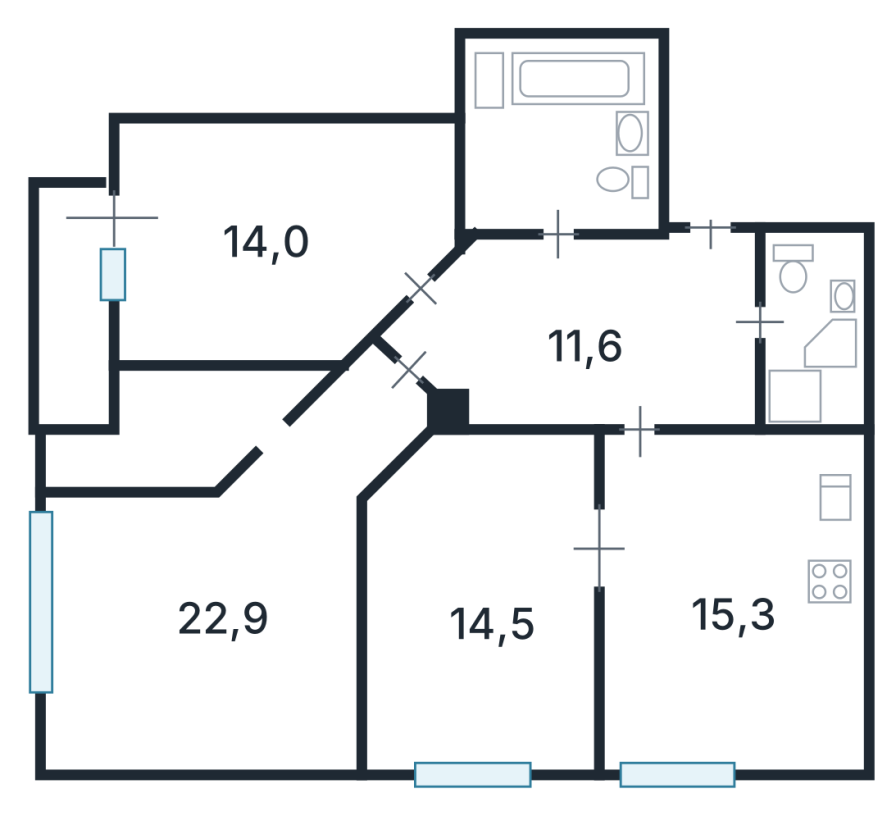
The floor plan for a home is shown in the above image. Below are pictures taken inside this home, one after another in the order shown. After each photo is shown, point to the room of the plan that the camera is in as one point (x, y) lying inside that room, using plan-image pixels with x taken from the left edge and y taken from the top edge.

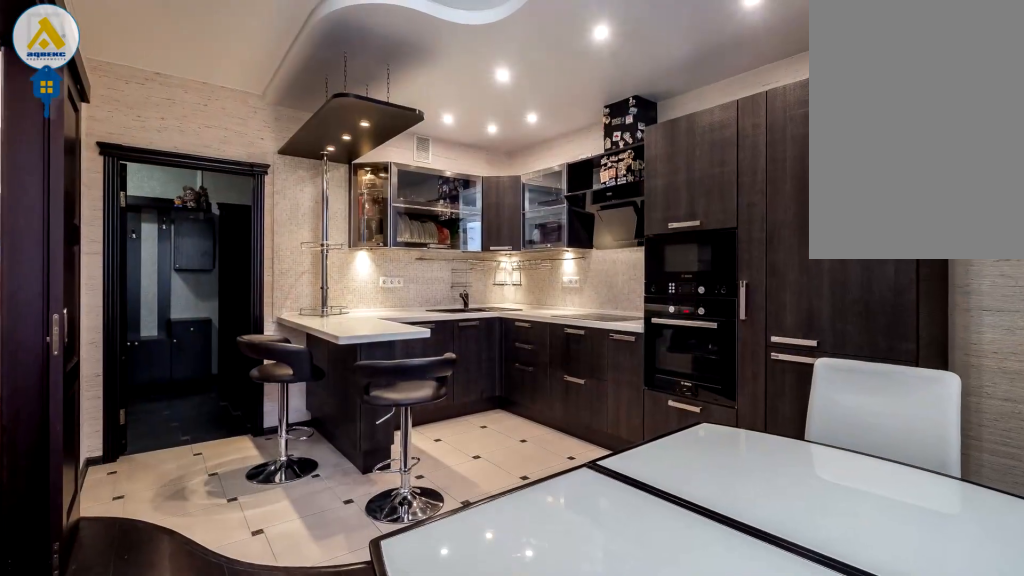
(739, 612)
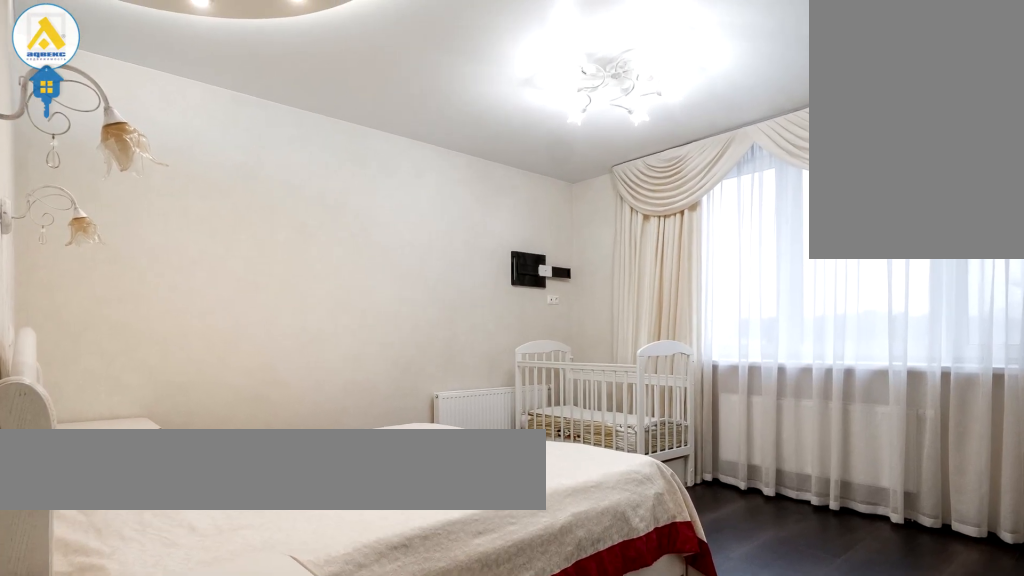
(202, 561)
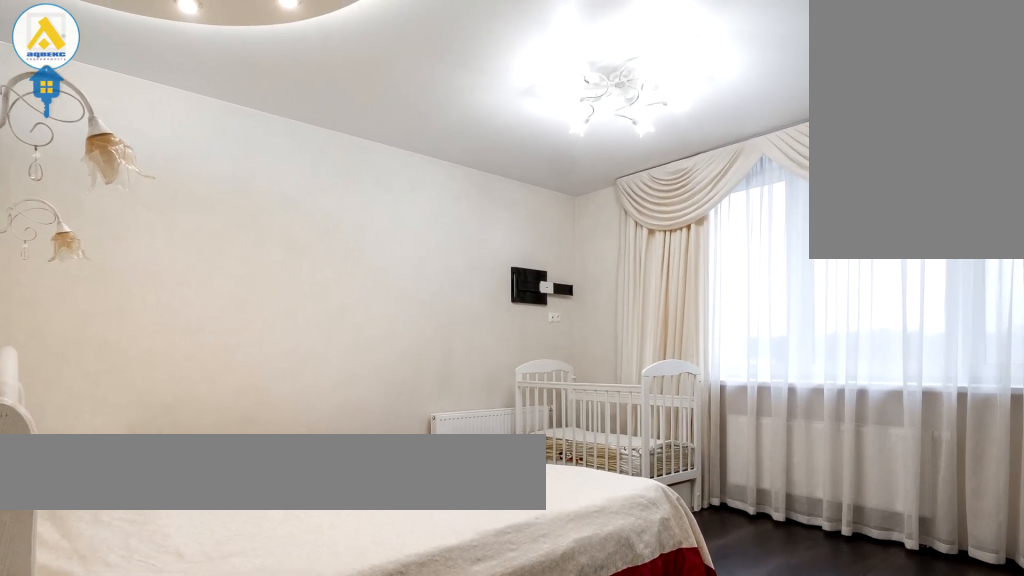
(208, 601)
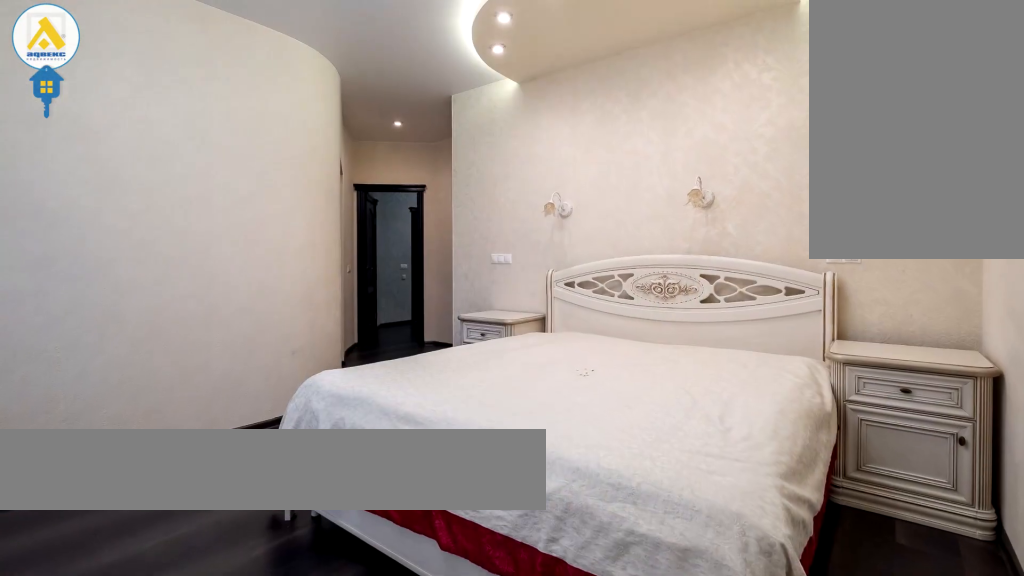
(210, 626)
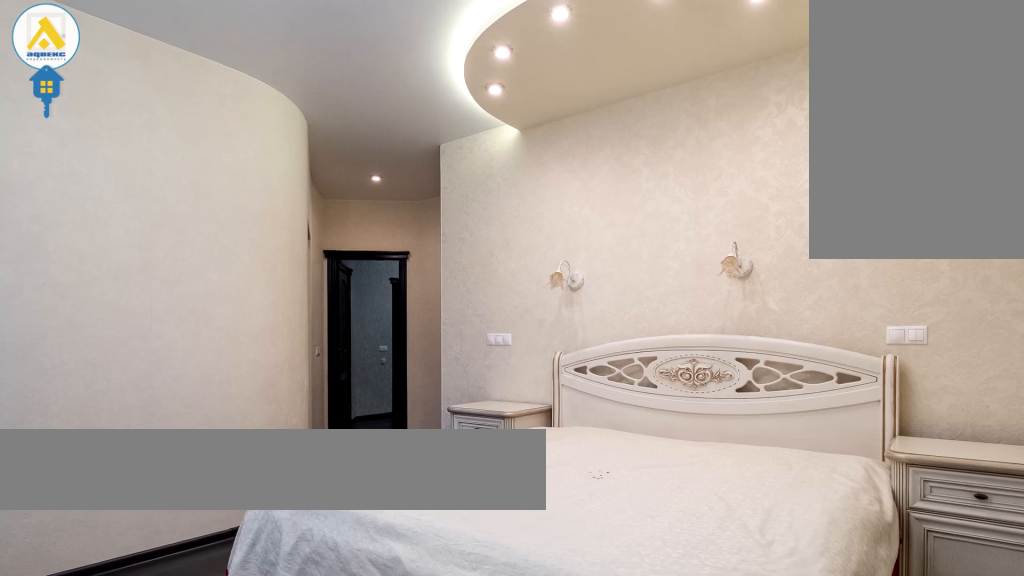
(211, 626)
